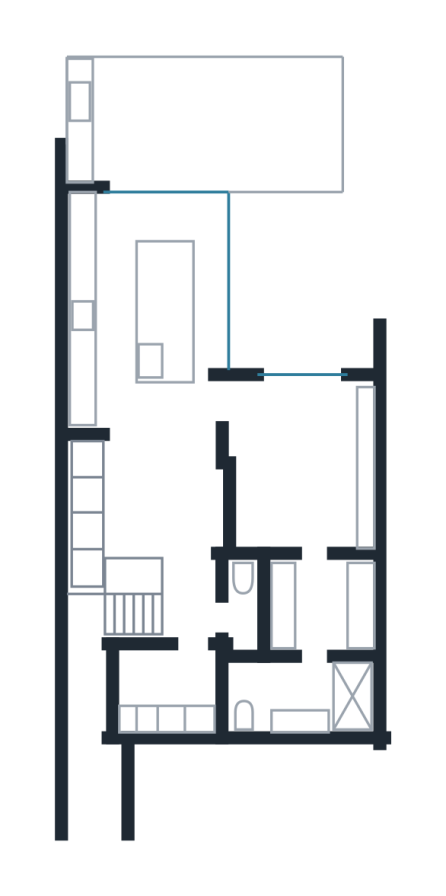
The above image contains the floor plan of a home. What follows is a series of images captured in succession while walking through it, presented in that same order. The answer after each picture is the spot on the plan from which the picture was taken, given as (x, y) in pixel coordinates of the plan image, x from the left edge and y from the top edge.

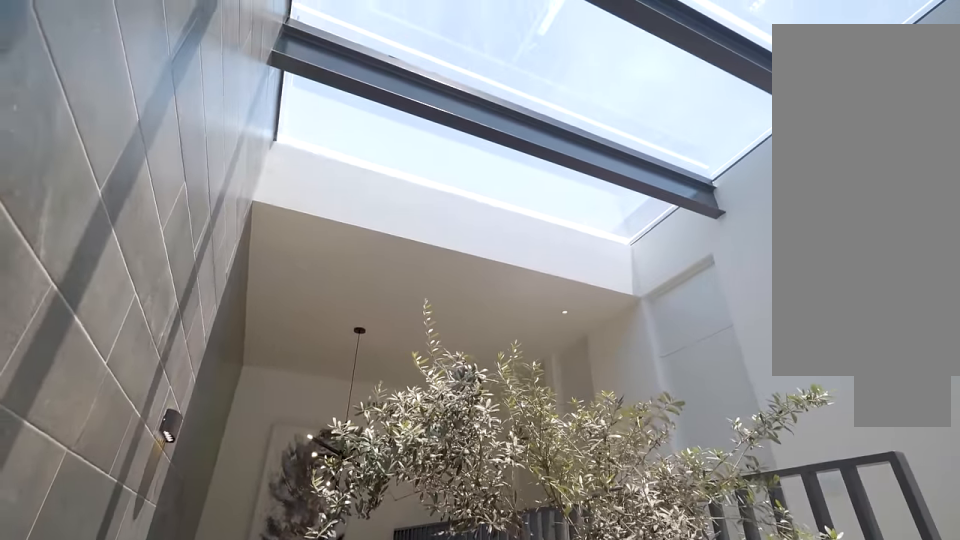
(88, 709)
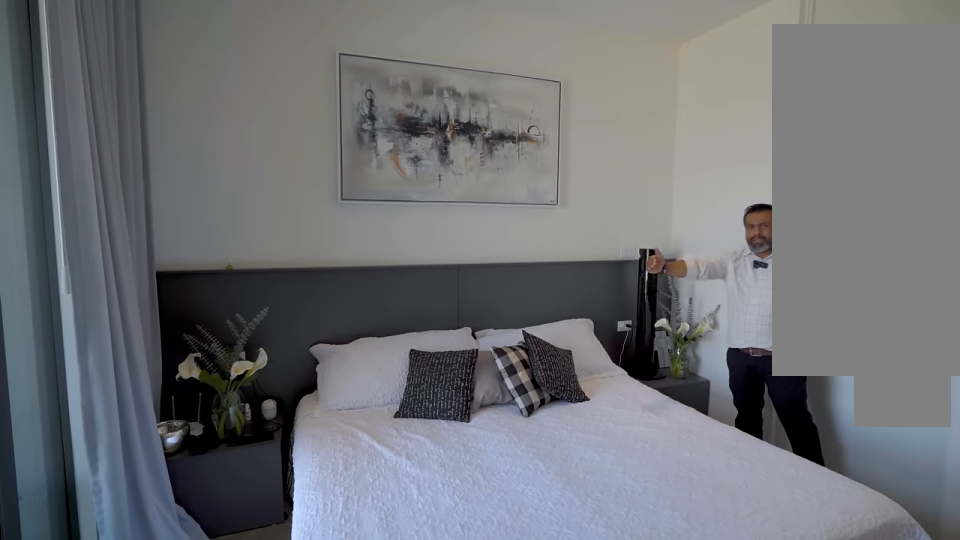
(303, 406)
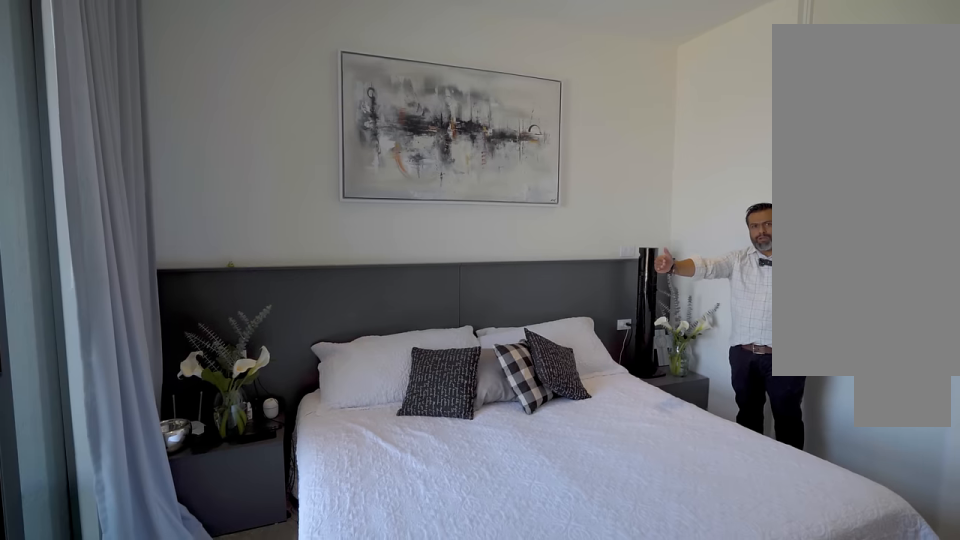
(302, 407)
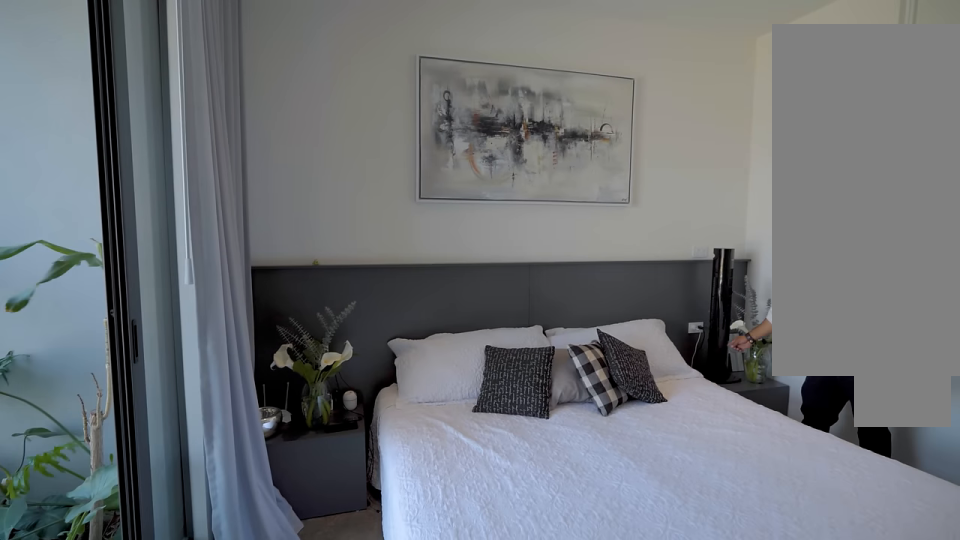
(302, 406)
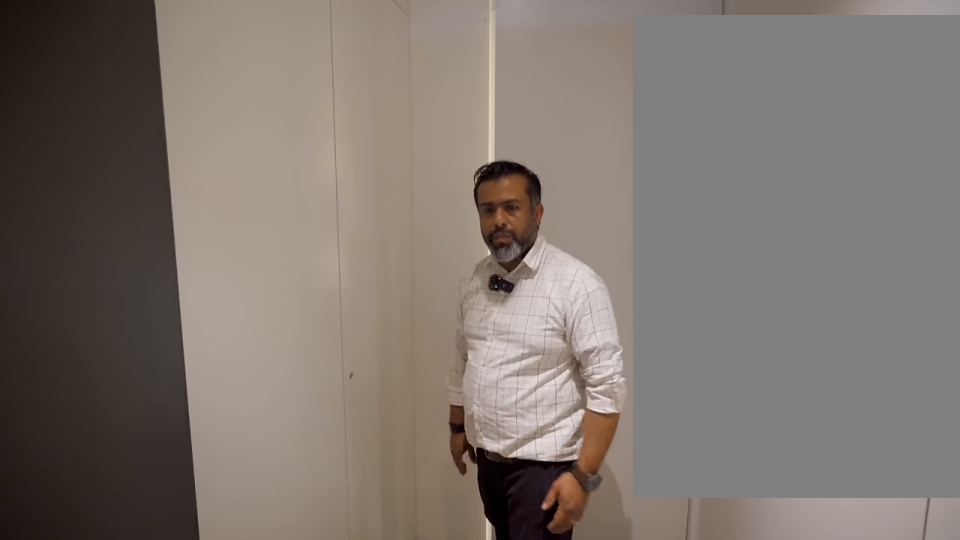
(315, 580)
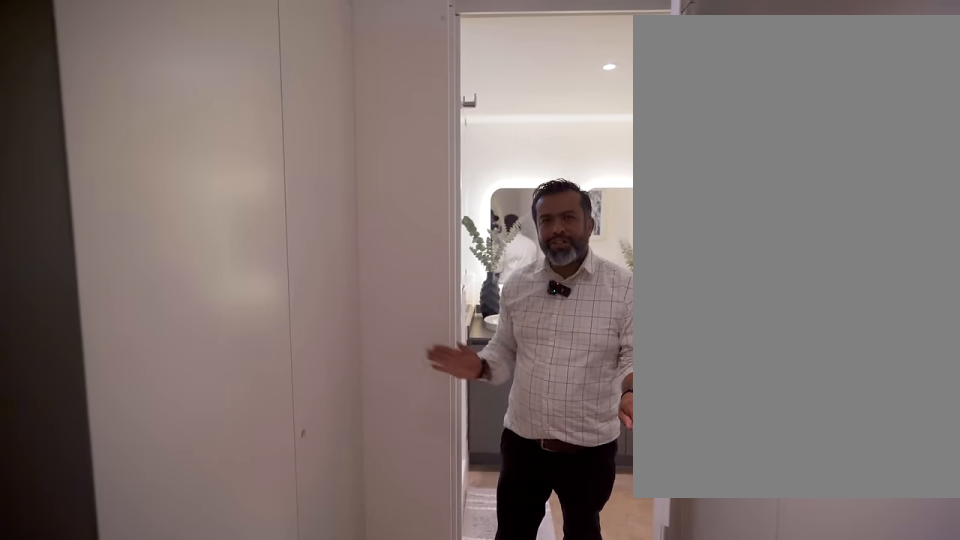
(314, 583)
